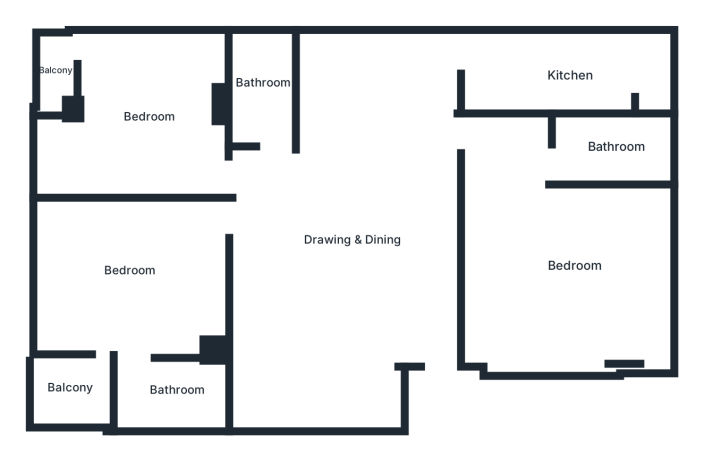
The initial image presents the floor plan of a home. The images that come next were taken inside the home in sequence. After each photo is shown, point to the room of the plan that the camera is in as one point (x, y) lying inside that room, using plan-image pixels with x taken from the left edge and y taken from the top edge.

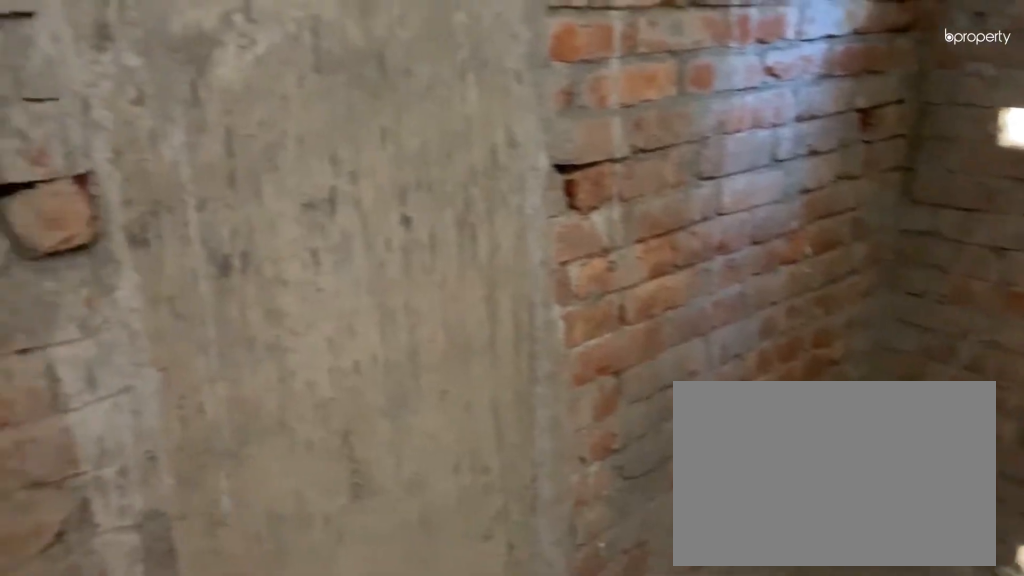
(261, 76)
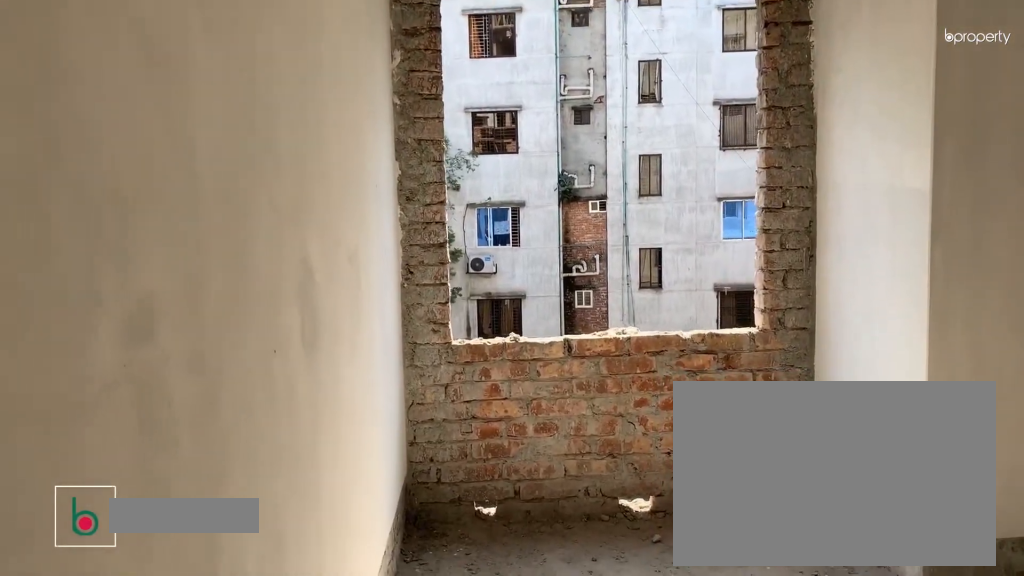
(150, 114)
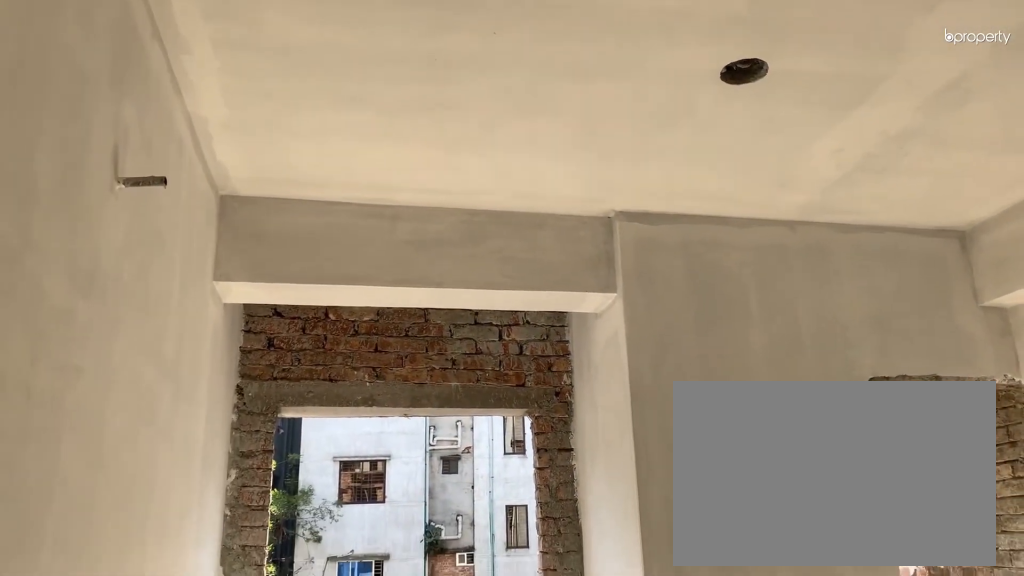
(150, 114)
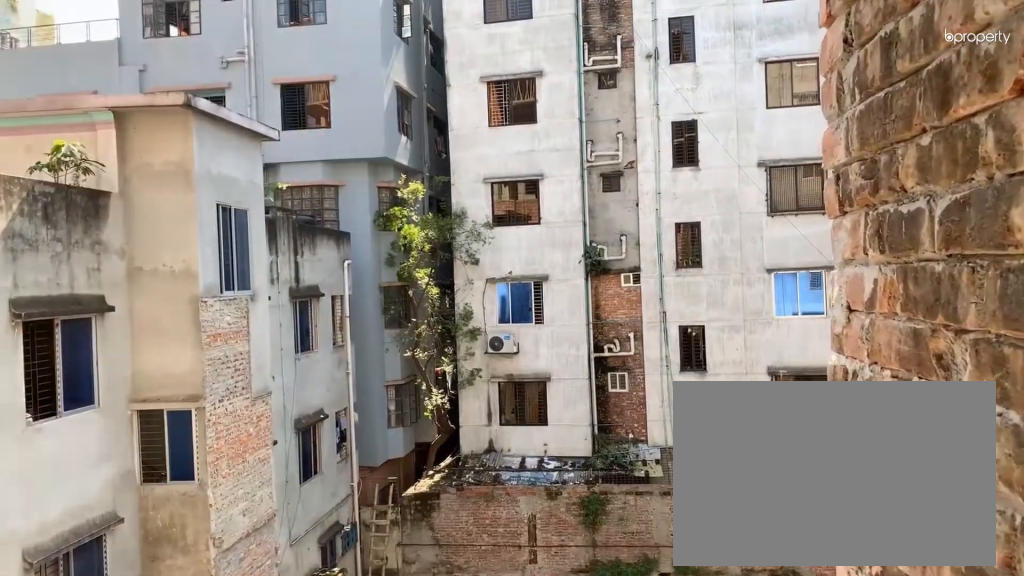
(54, 70)
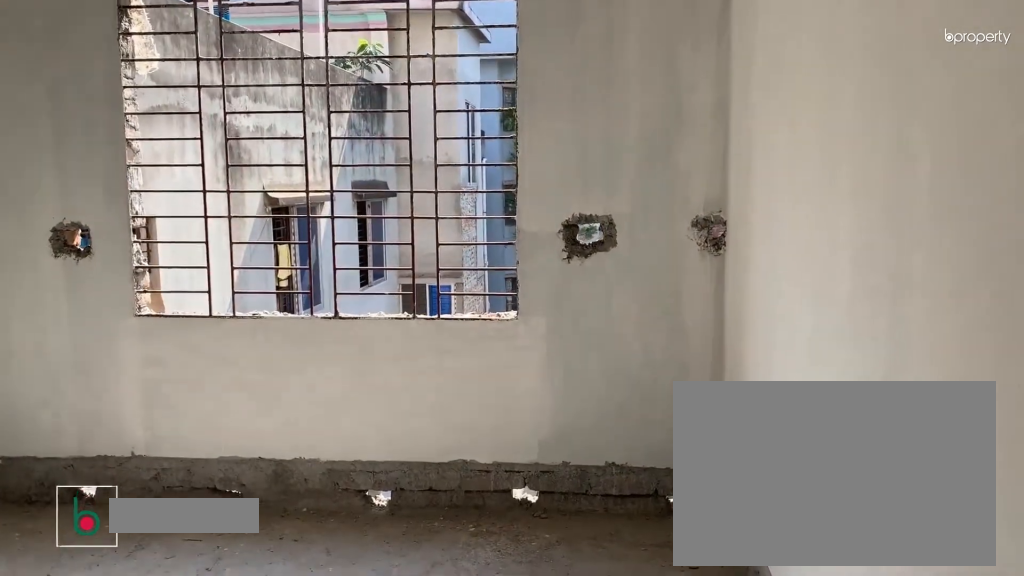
(134, 271)
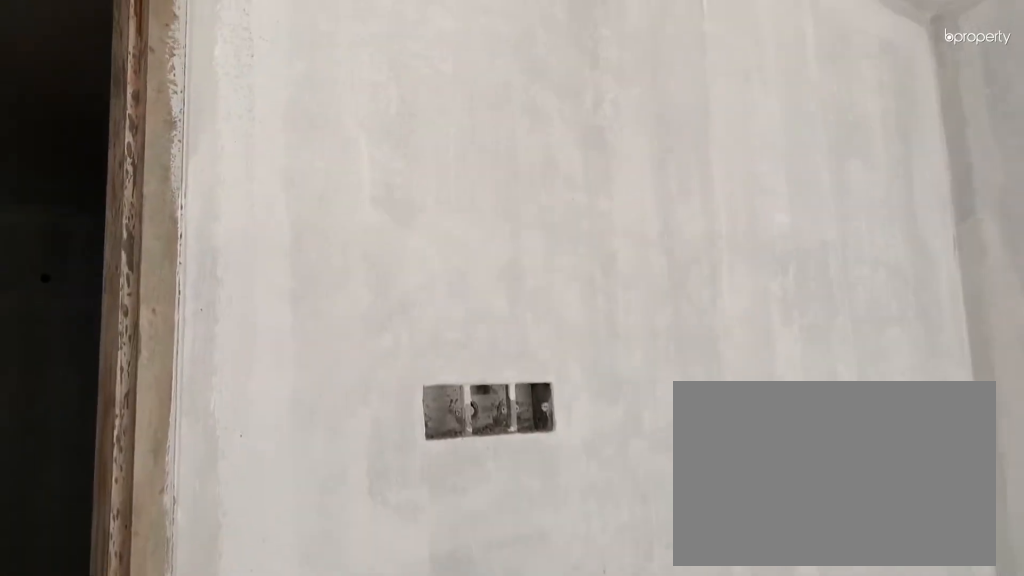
(134, 271)
